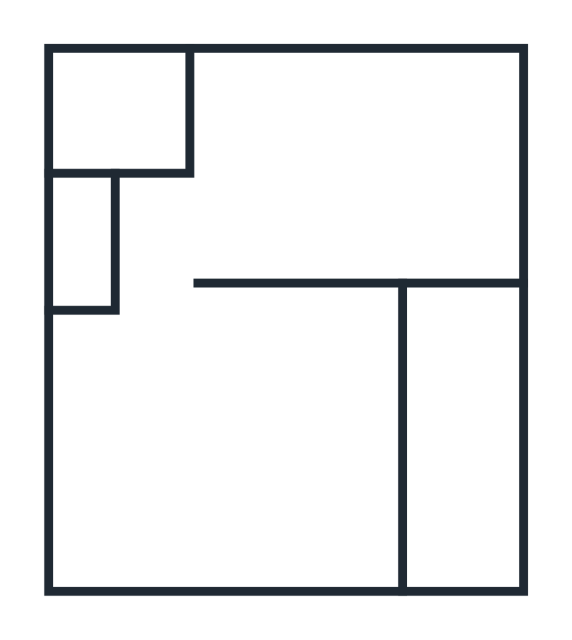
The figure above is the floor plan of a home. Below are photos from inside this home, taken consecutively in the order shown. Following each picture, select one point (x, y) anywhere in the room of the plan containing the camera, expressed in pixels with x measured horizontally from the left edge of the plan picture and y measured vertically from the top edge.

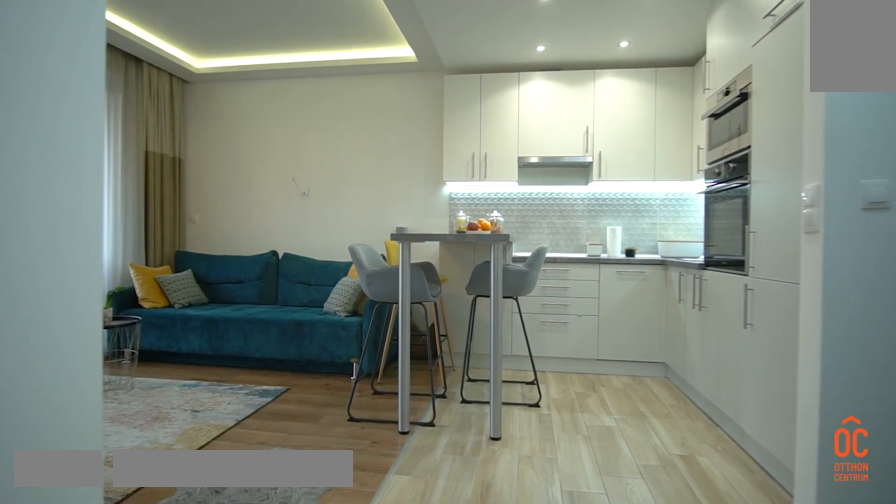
(214, 467)
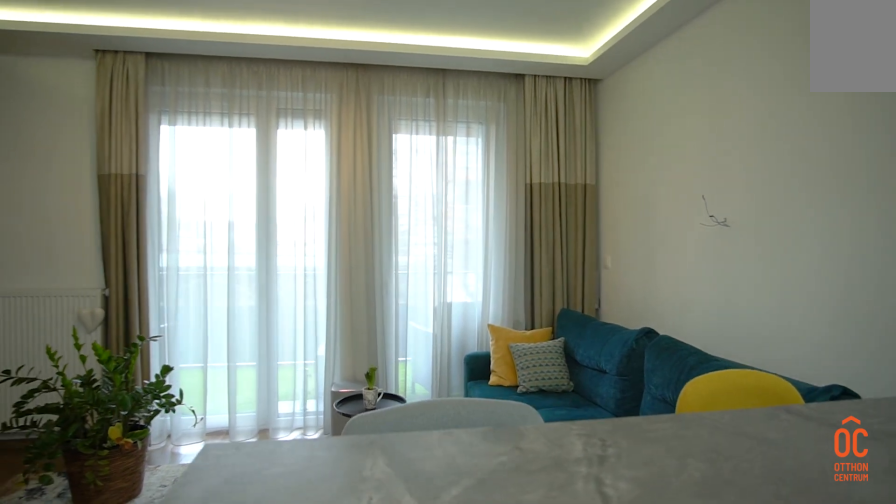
(214, 467)
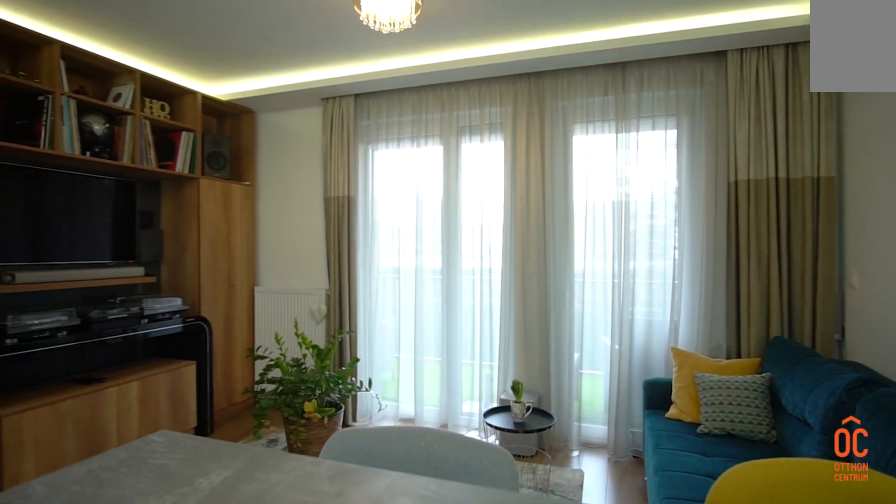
(214, 467)
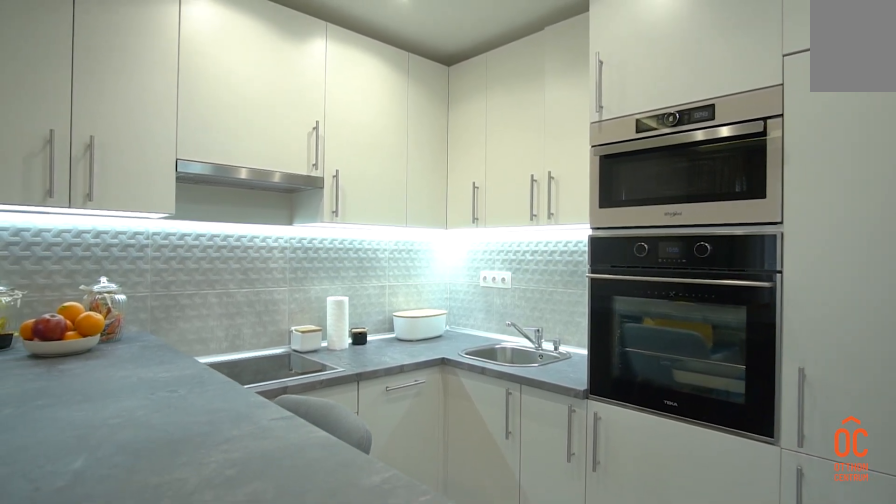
(214, 467)
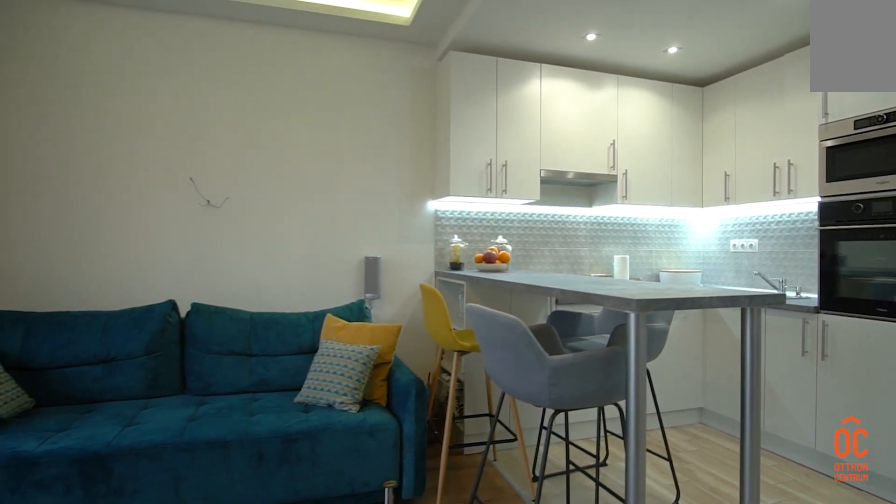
(213, 467)
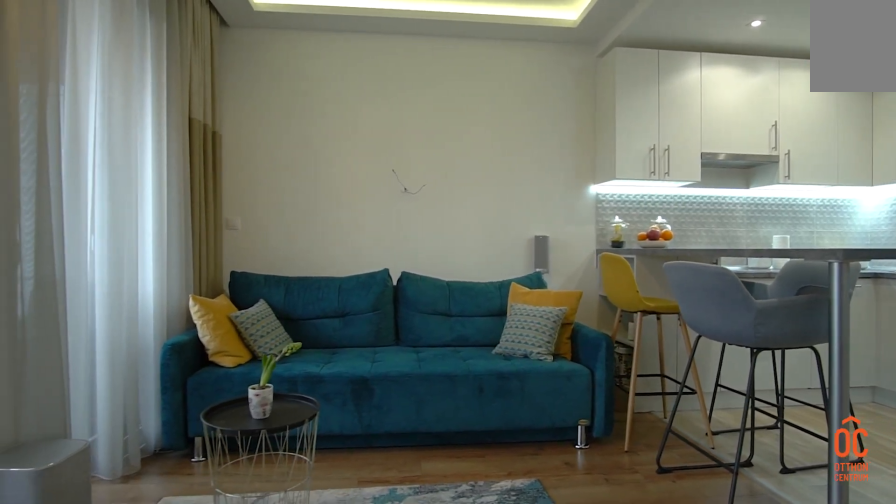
(214, 467)
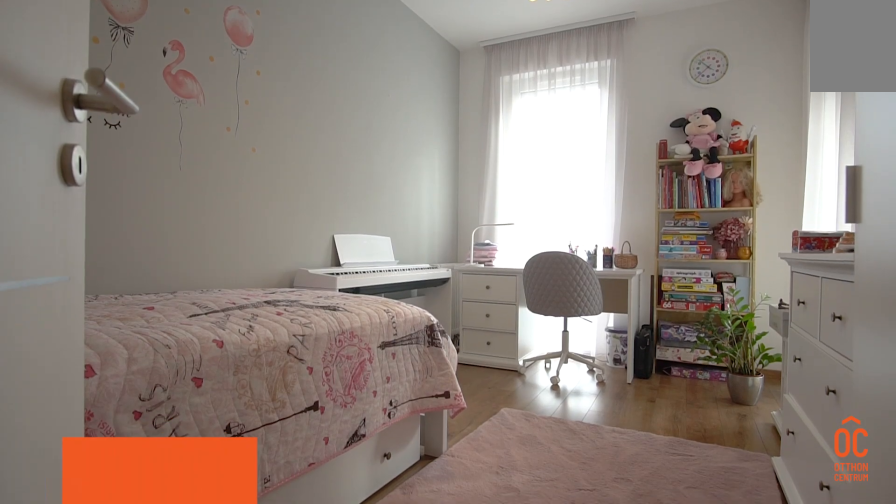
(367, 169)
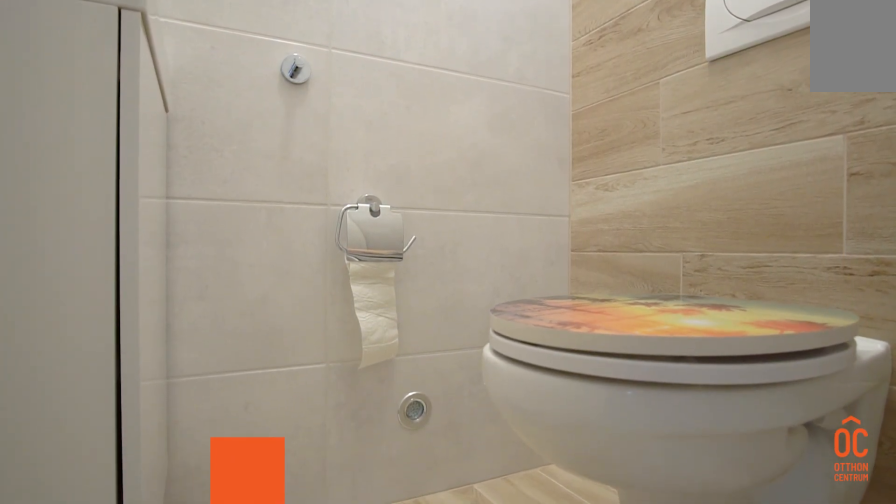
(95, 247)
